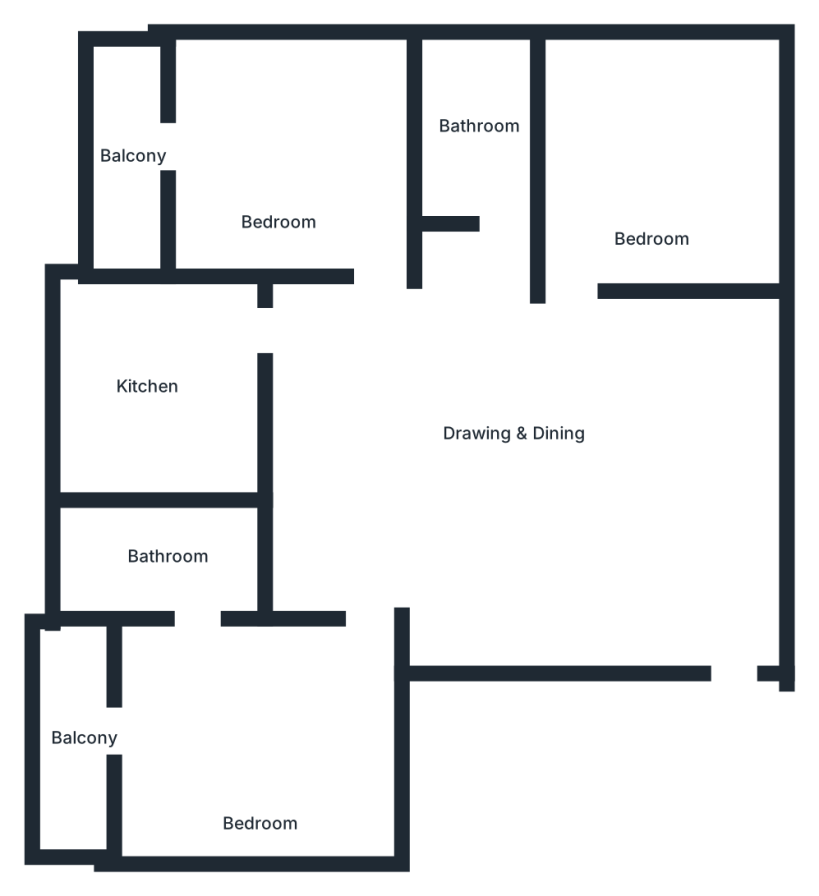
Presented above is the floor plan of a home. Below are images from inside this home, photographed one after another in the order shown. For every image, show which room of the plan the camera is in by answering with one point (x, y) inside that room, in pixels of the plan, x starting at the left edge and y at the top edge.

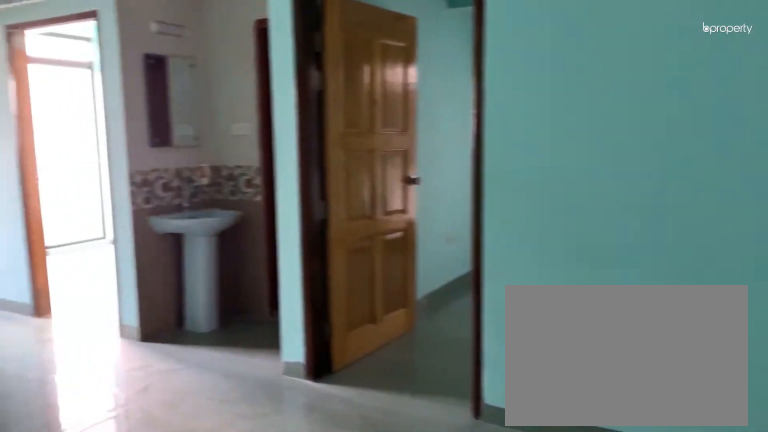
(508, 468)
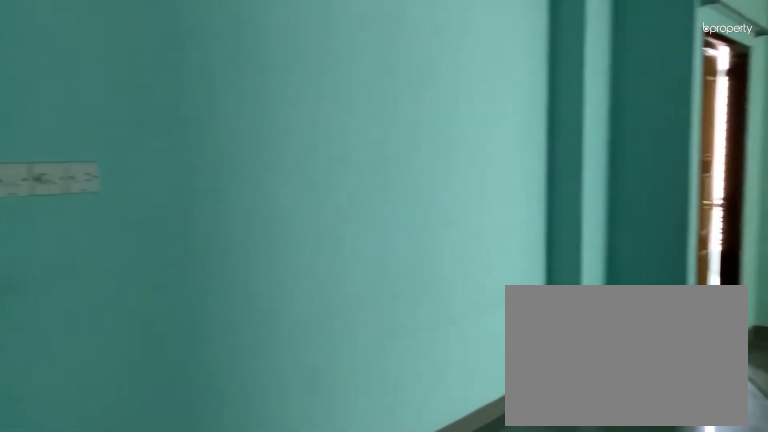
(509, 466)
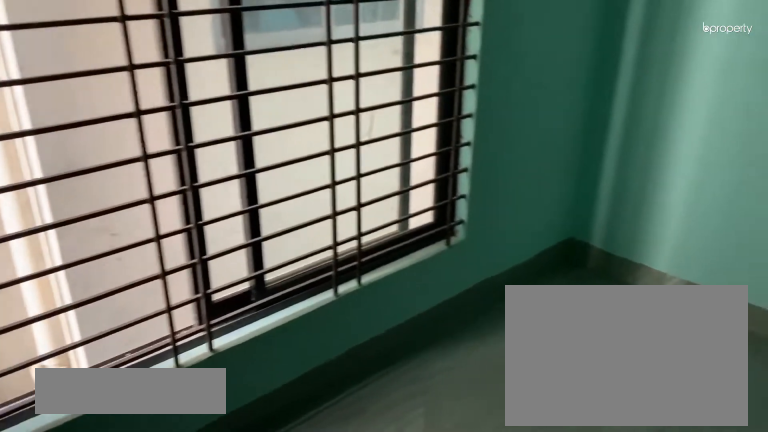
(652, 165)
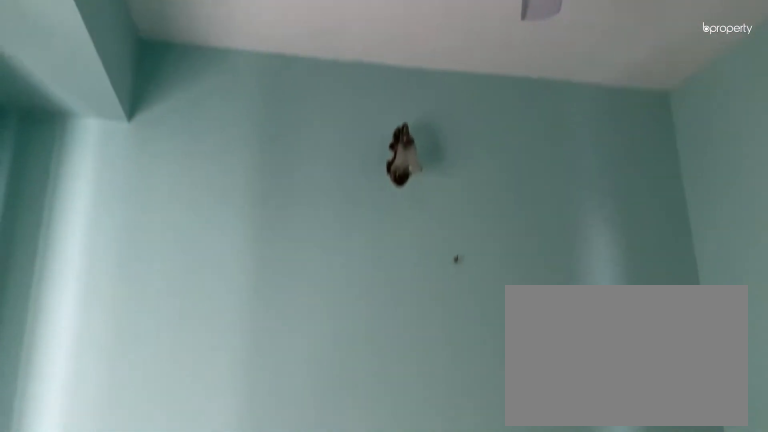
(652, 165)
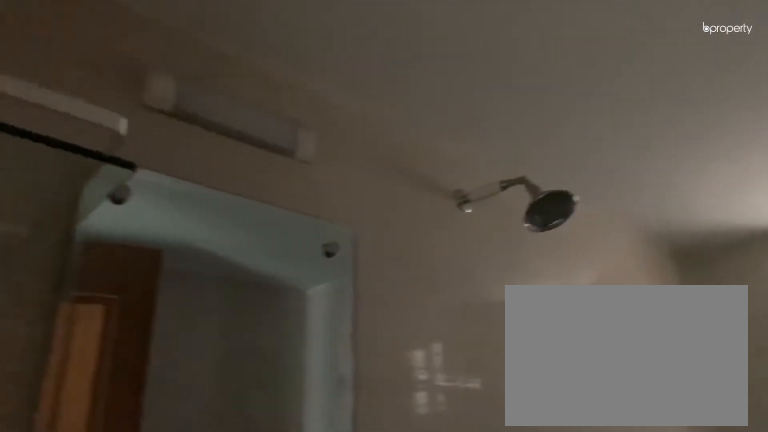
(483, 148)
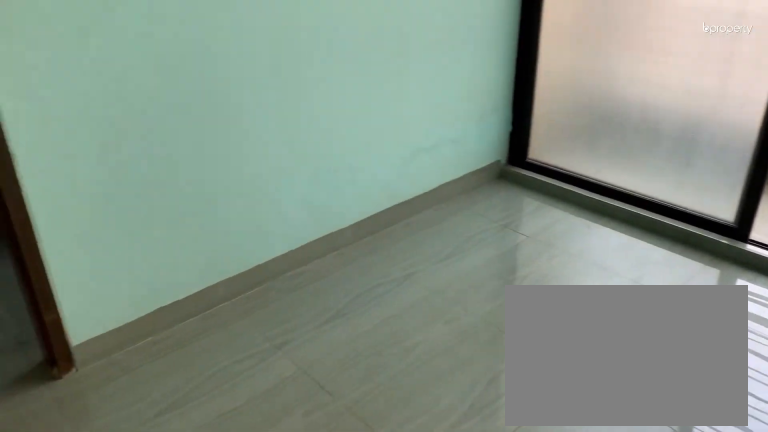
(276, 153)
